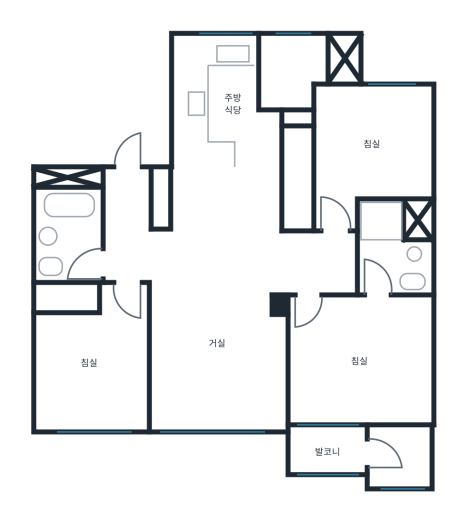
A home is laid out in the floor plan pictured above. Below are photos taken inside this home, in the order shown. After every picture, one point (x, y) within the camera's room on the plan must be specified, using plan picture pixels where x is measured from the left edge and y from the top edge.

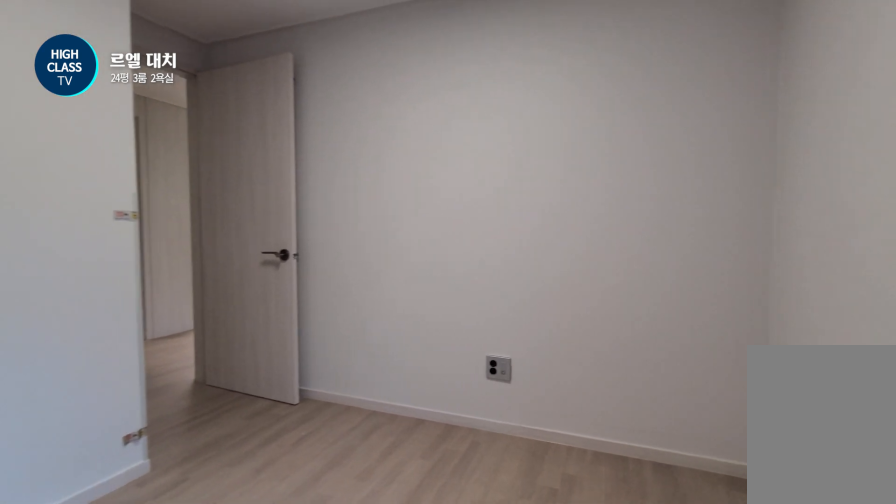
(367, 148)
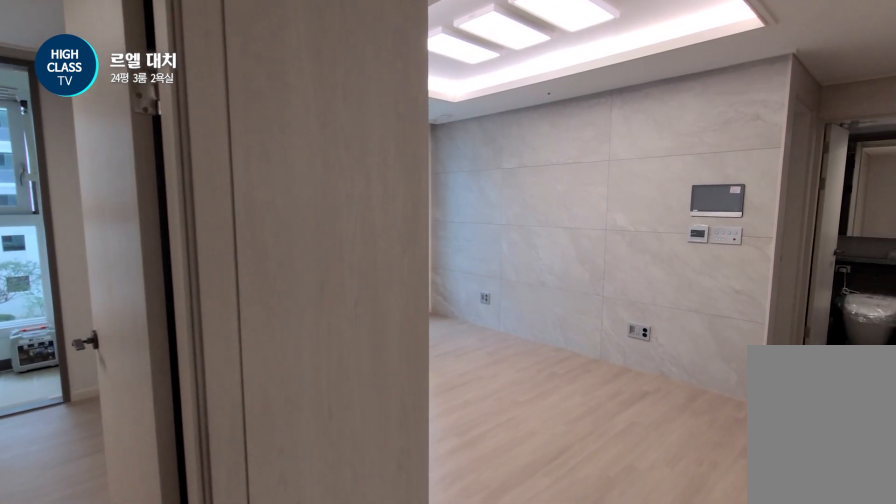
(322, 263)
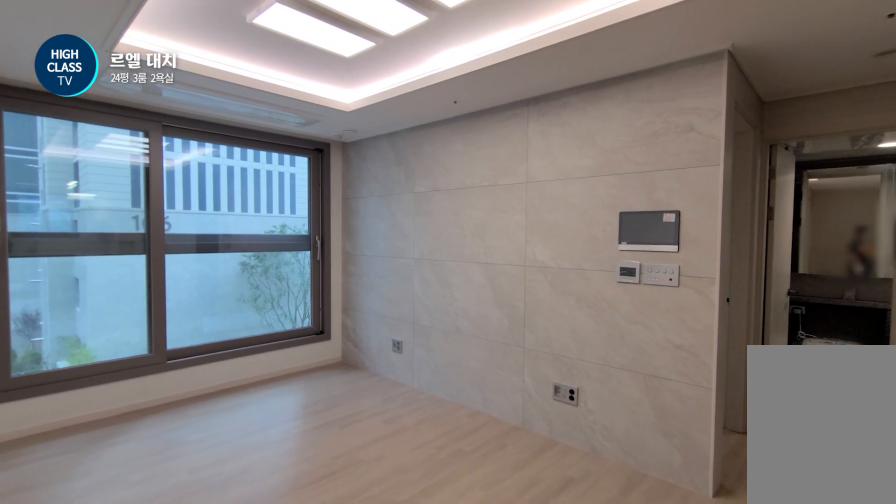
(217, 330)
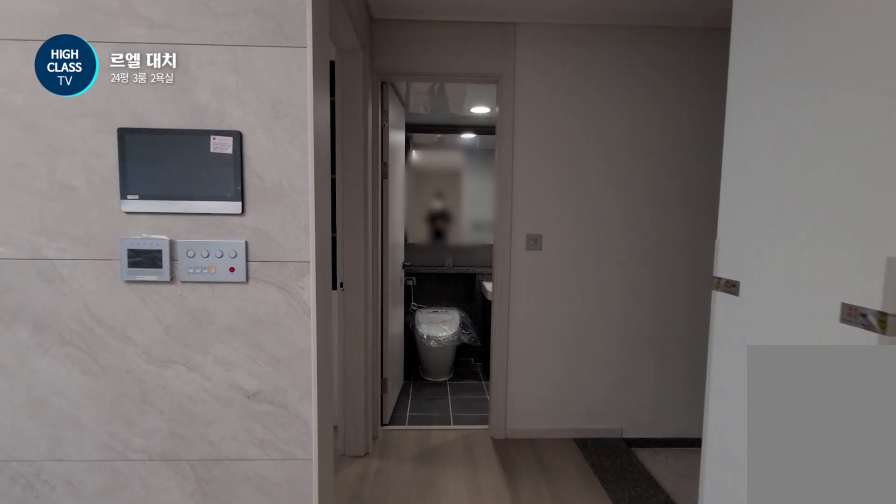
(217, 330)
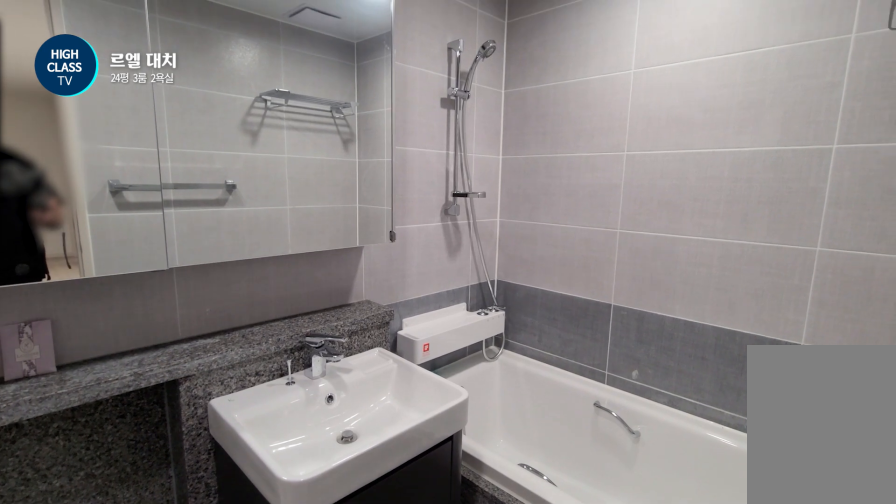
(66, 235)
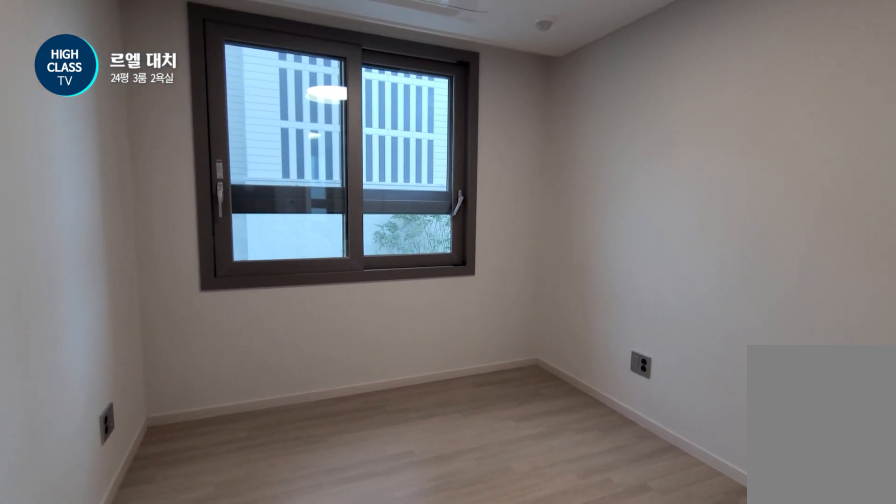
(92, 357)
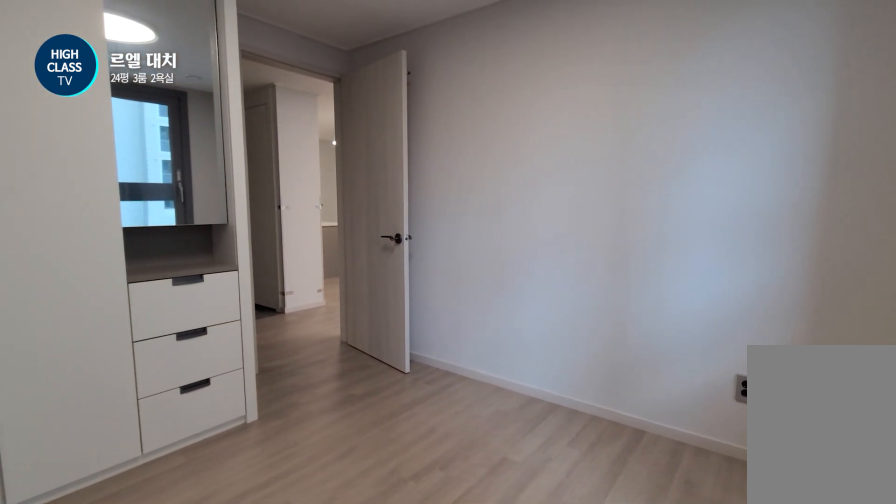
(92, 357)
